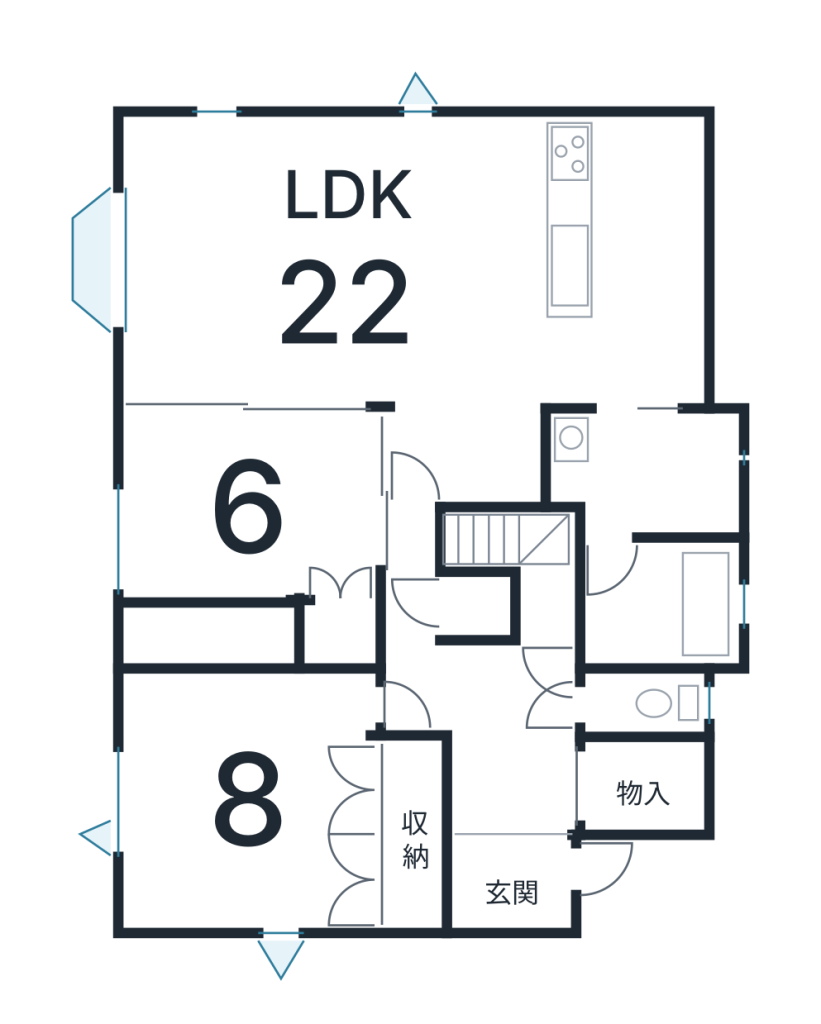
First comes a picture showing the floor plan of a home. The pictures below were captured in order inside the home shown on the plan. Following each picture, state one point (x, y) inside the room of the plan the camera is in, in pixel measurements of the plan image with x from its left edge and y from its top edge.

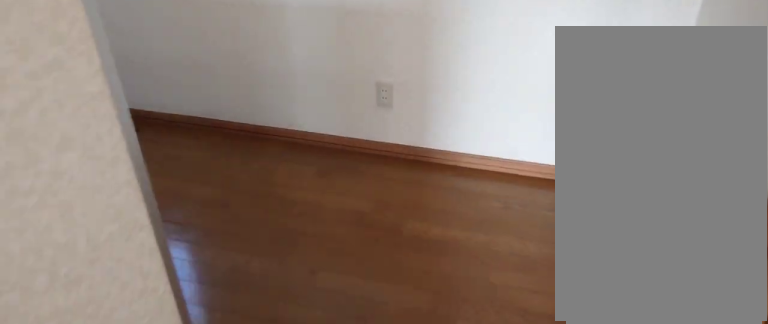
(664, 288)
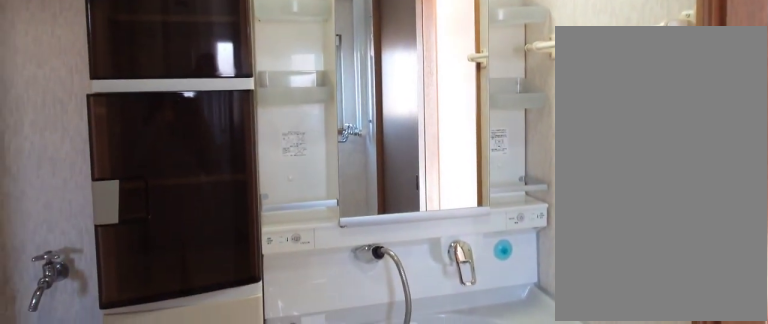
(663, 497)
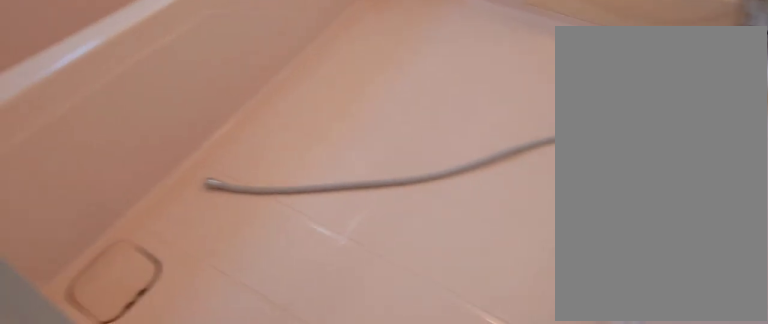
(669, 621)
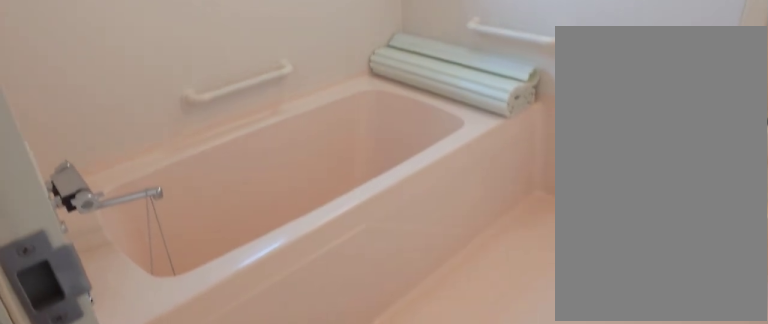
(669, 621)
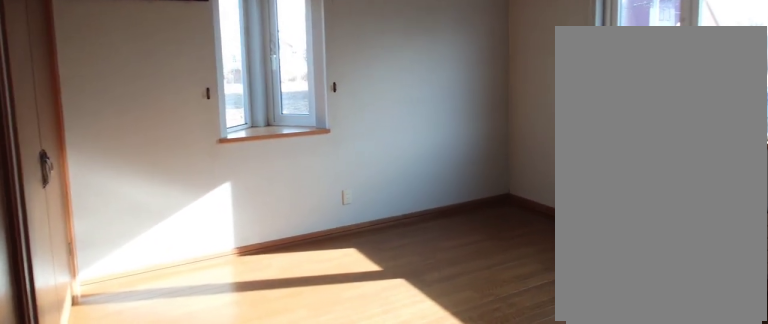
(238, 814)
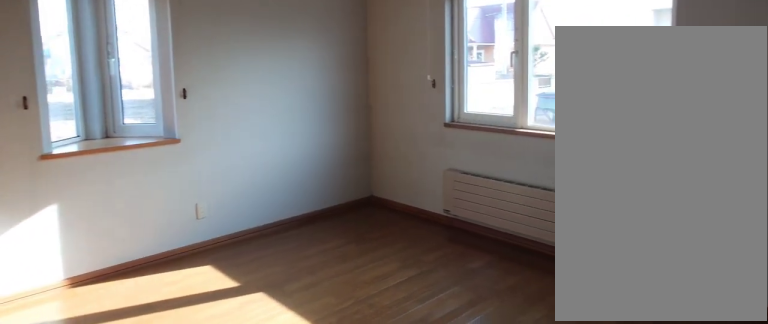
(238, 814)
